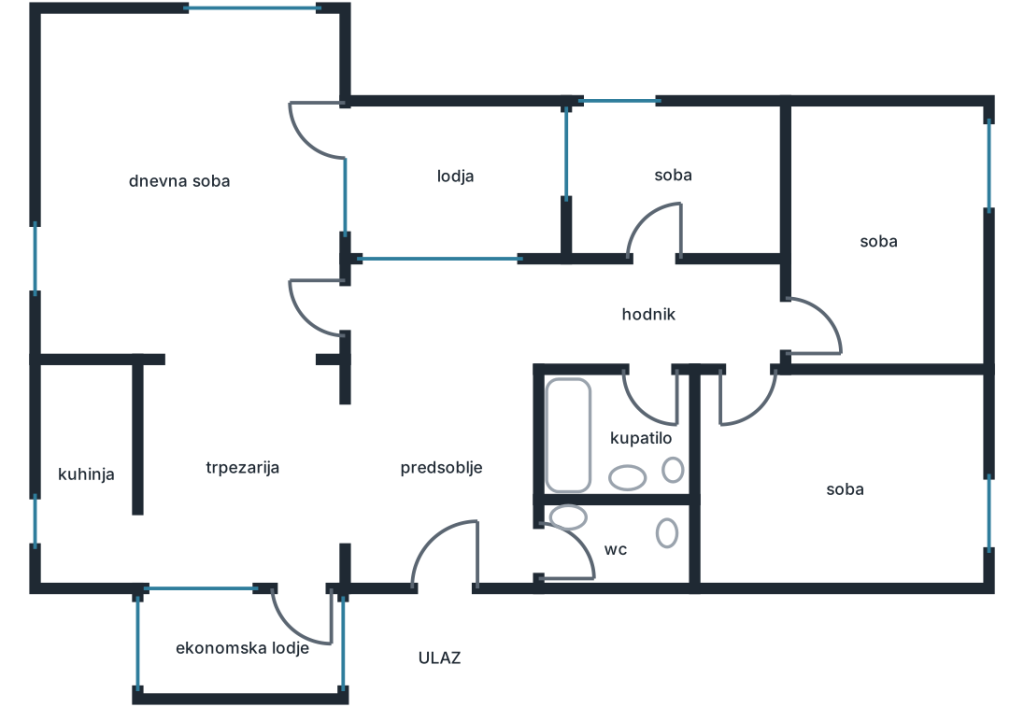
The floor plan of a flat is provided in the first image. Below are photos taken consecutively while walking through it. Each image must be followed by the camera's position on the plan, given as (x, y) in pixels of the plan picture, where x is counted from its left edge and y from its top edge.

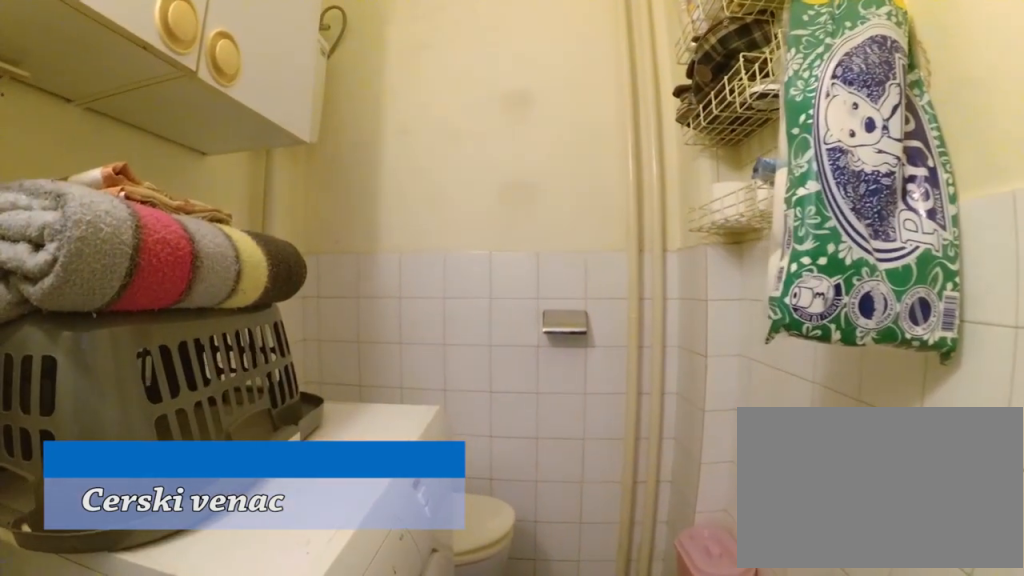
(569, 567)
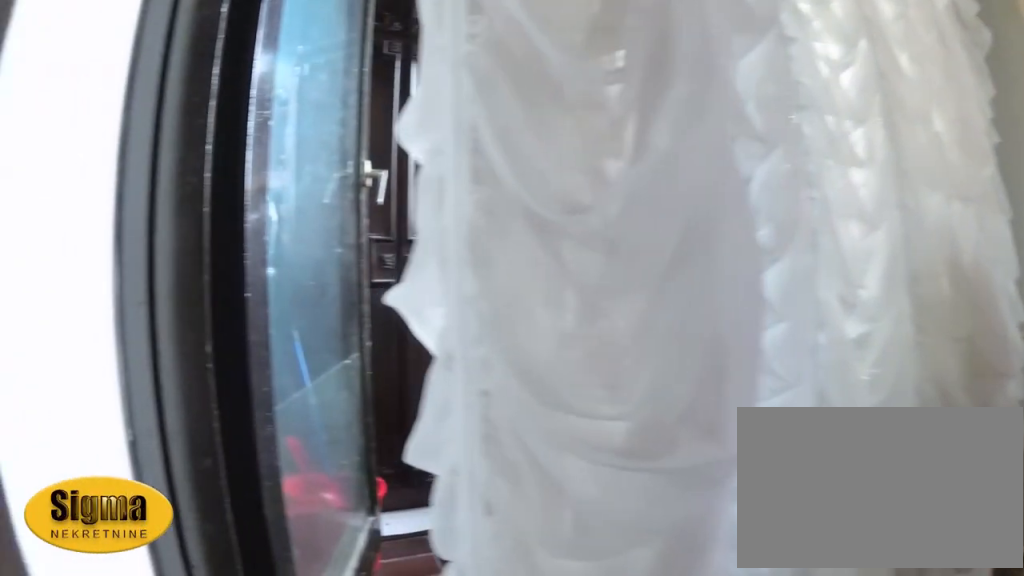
(298, 523)
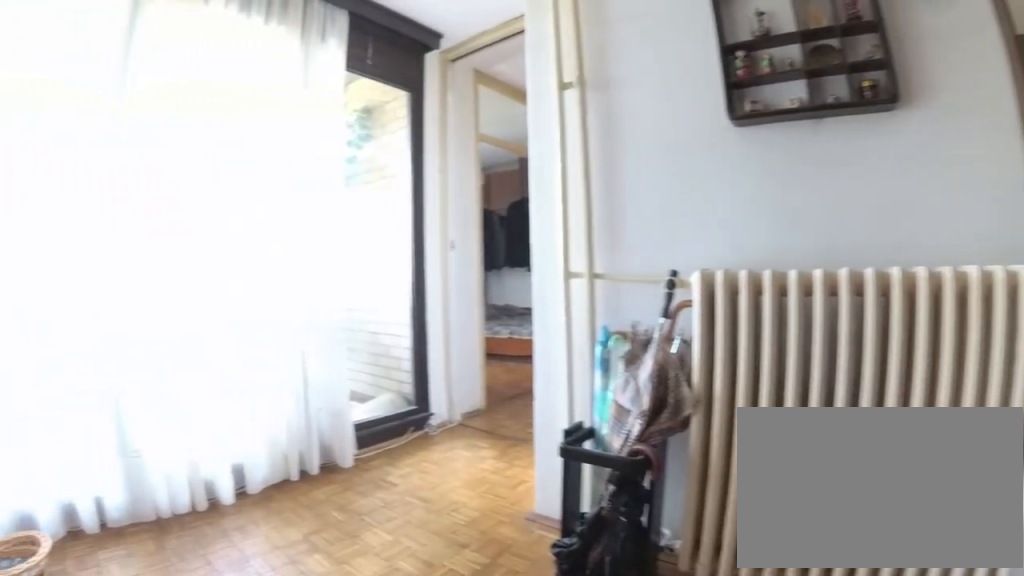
(377, 465)
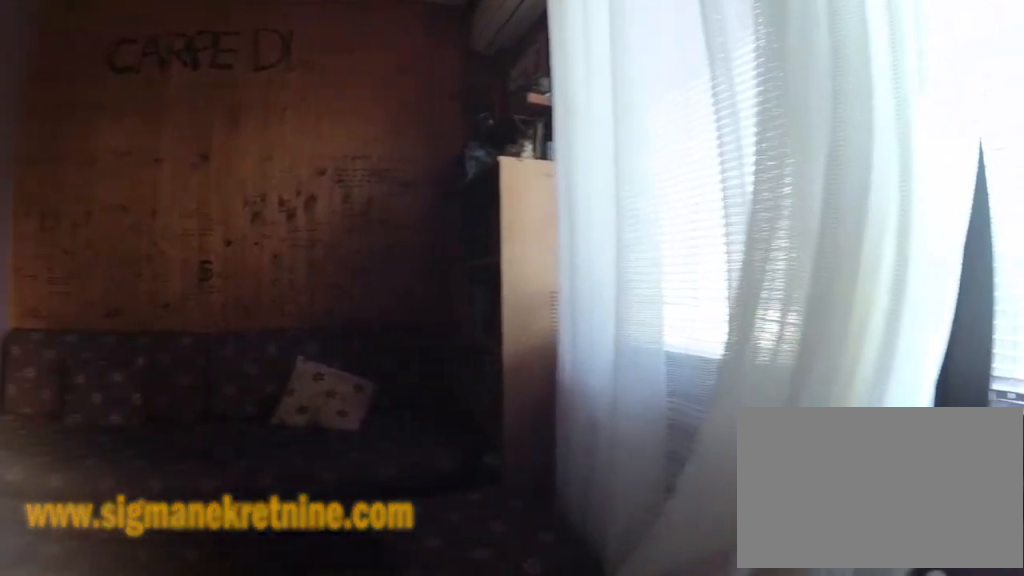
(897, 331)
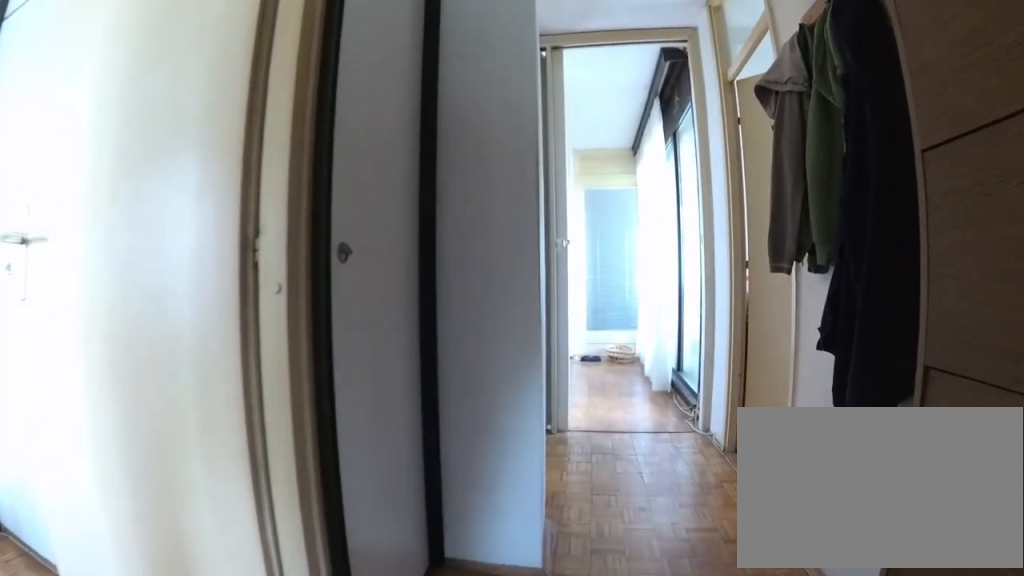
(818, 319)
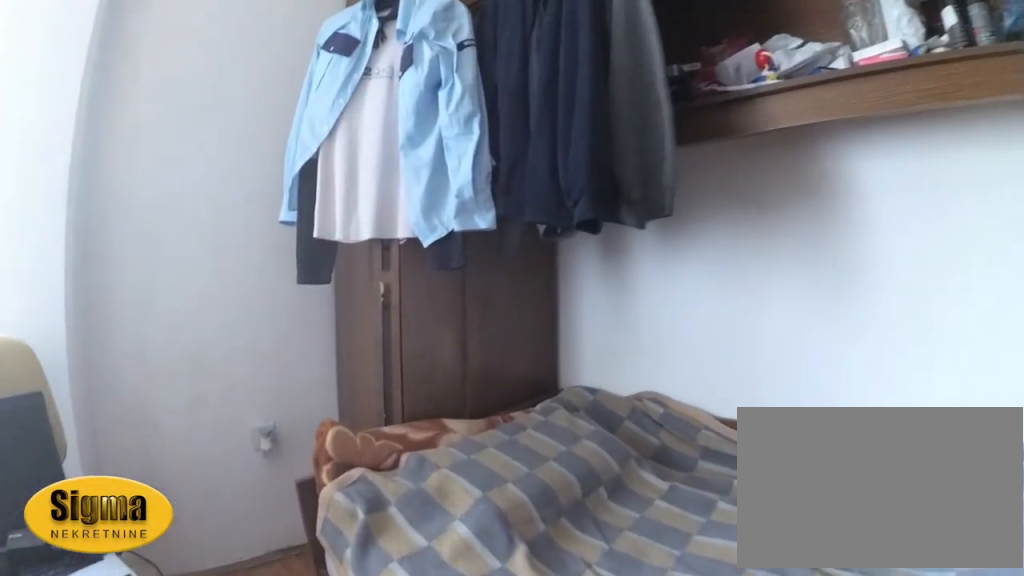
(690, 246)
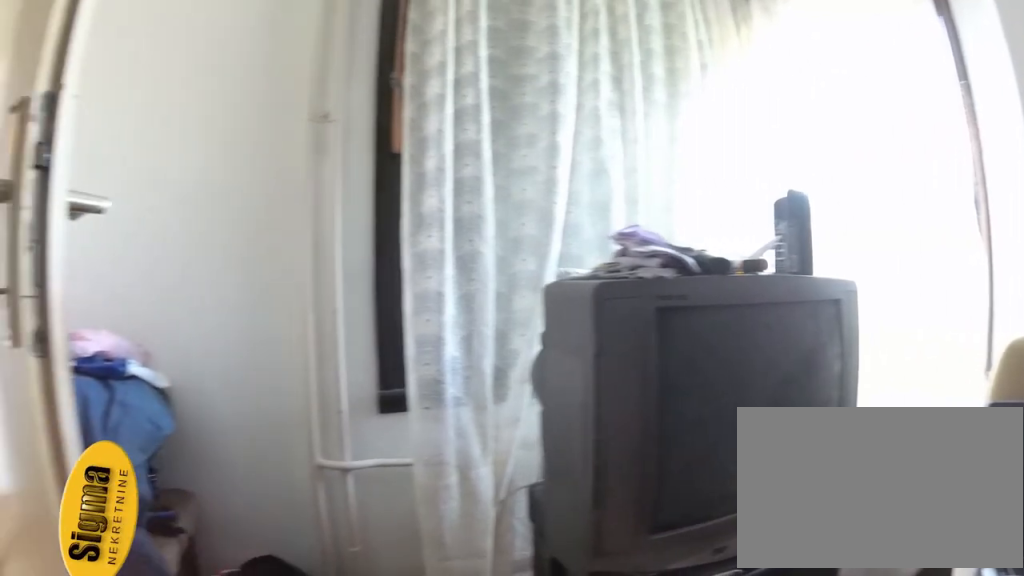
(738, 196)
